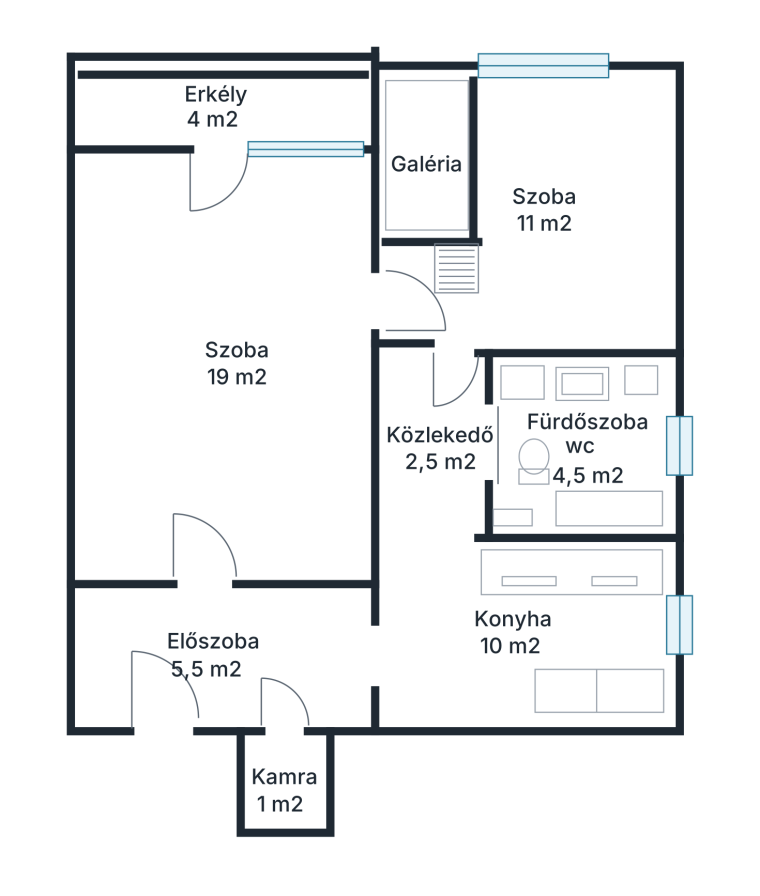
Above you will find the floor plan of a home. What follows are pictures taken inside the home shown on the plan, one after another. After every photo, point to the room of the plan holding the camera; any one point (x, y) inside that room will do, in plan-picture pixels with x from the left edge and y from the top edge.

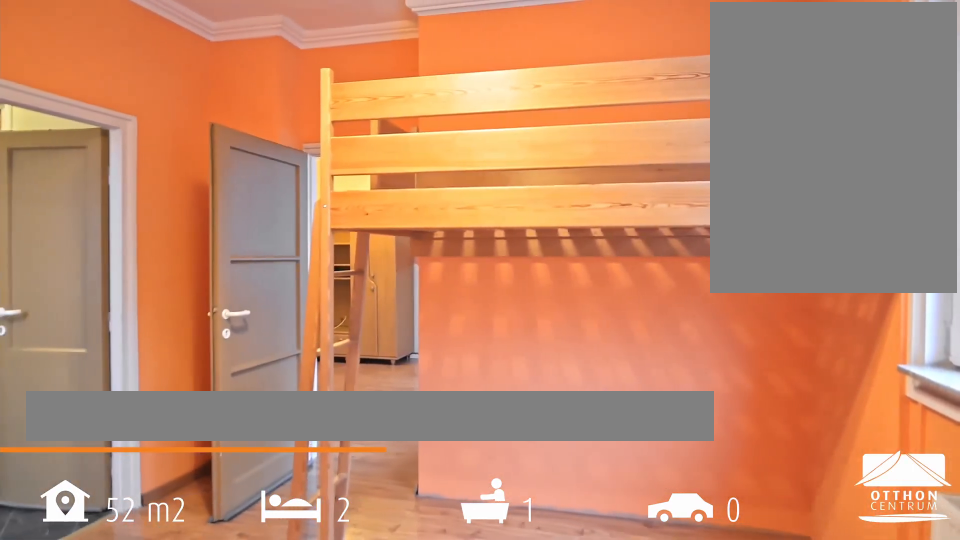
(545, 206)
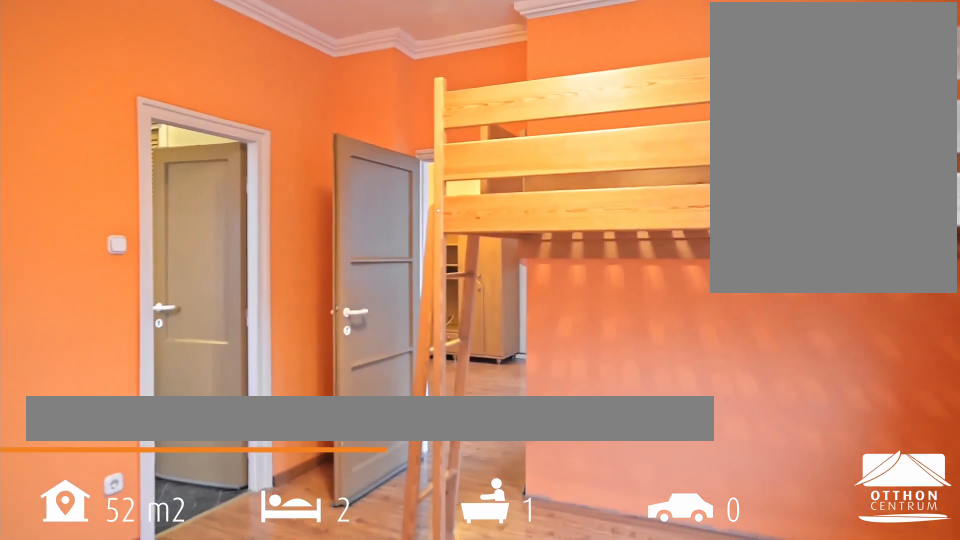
(545, 206)
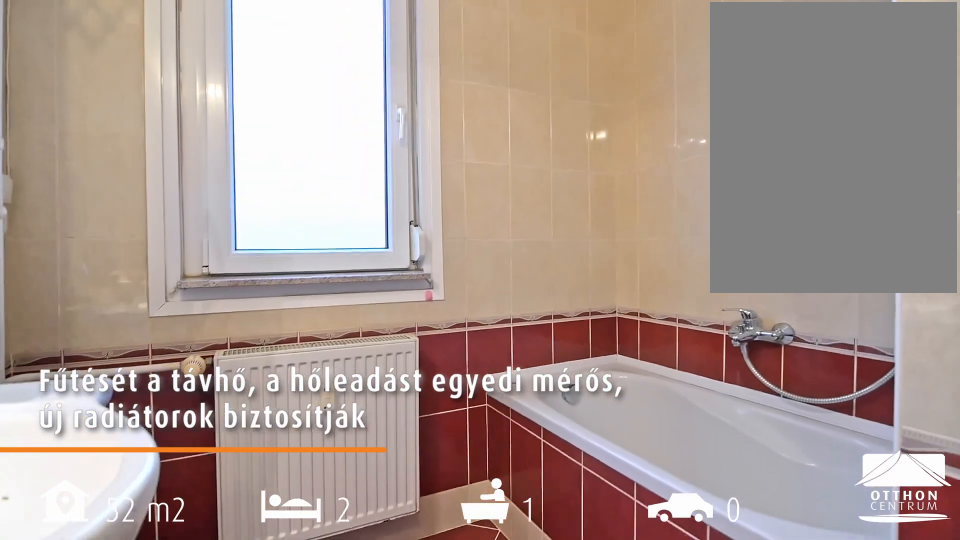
(589, 442)
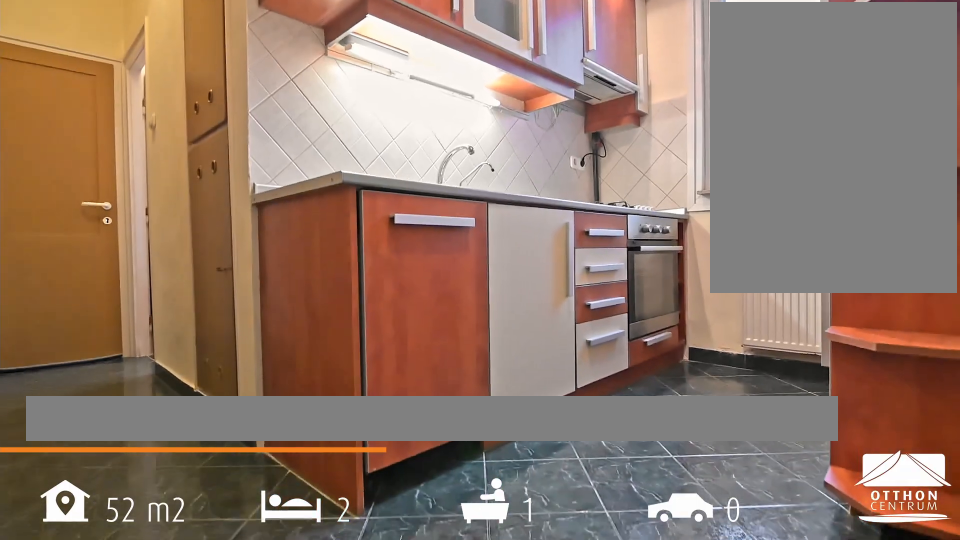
(517, 631)
